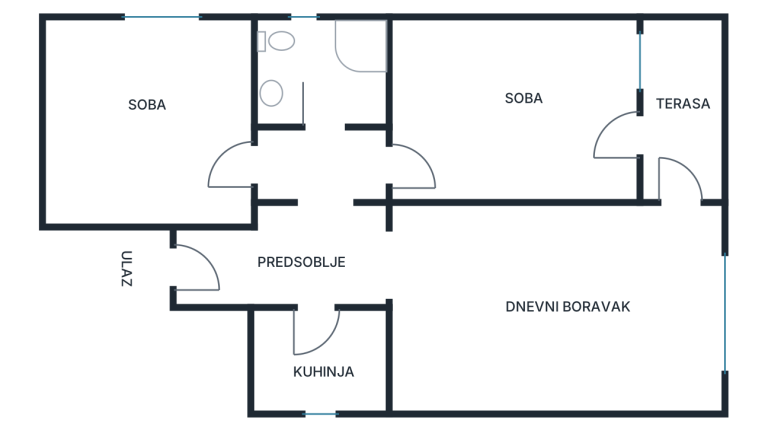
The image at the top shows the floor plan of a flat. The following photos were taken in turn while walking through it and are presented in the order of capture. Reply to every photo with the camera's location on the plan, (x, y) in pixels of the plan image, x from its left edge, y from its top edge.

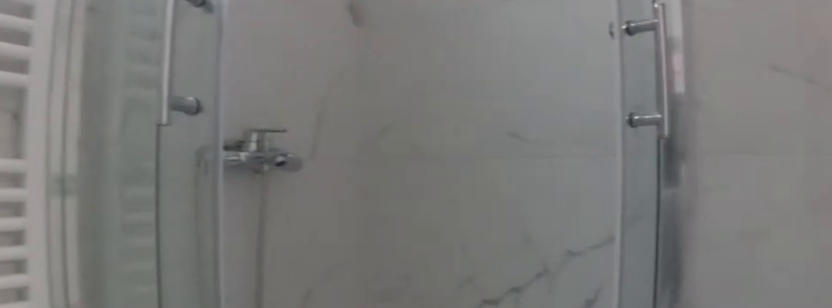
(318, 98)
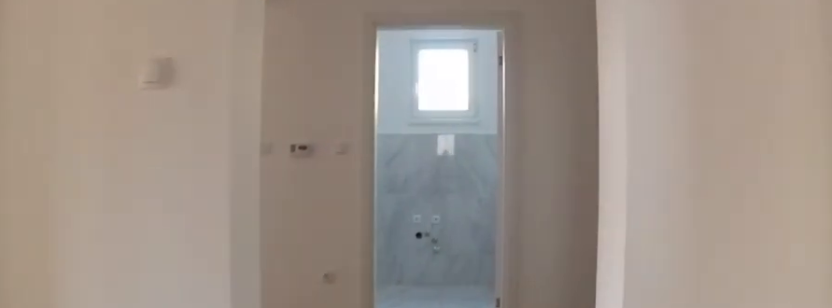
(323, 94)
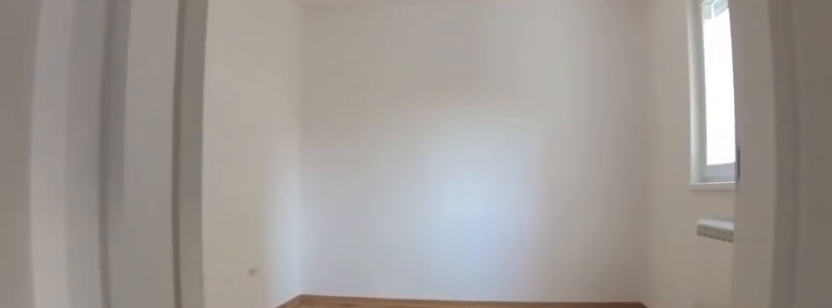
(322, 154)
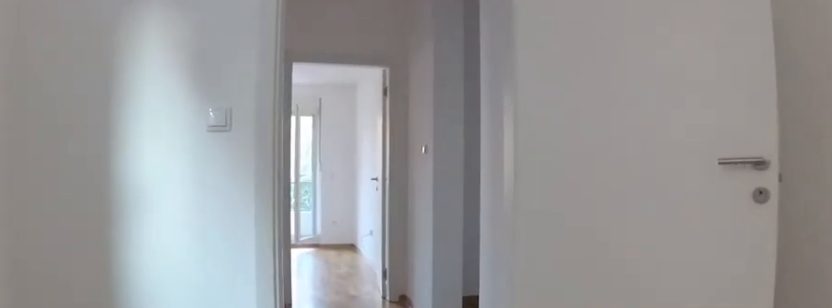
(172, 100)
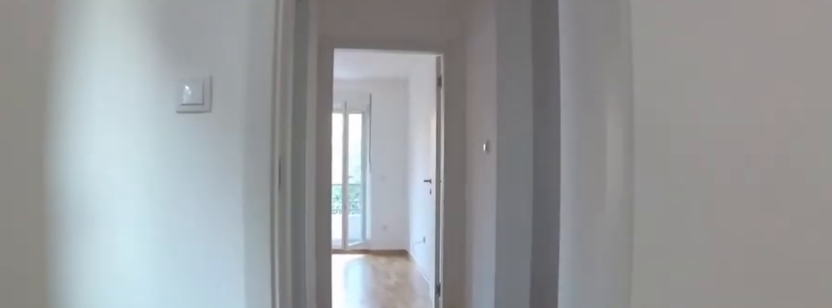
(193, 113)
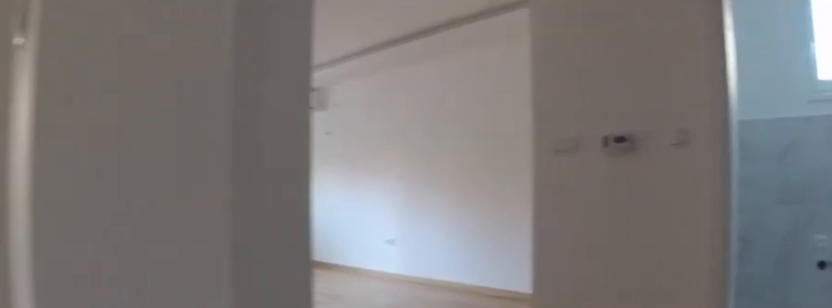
(291, 174)
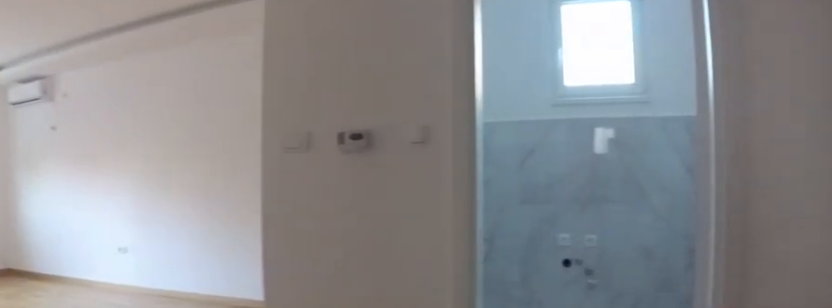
(306, 182)
